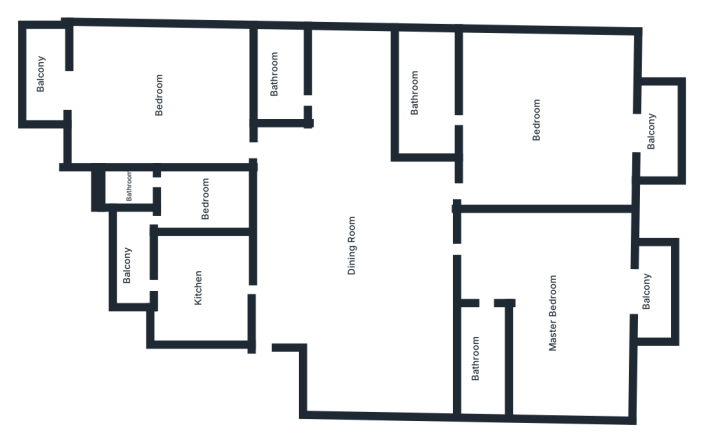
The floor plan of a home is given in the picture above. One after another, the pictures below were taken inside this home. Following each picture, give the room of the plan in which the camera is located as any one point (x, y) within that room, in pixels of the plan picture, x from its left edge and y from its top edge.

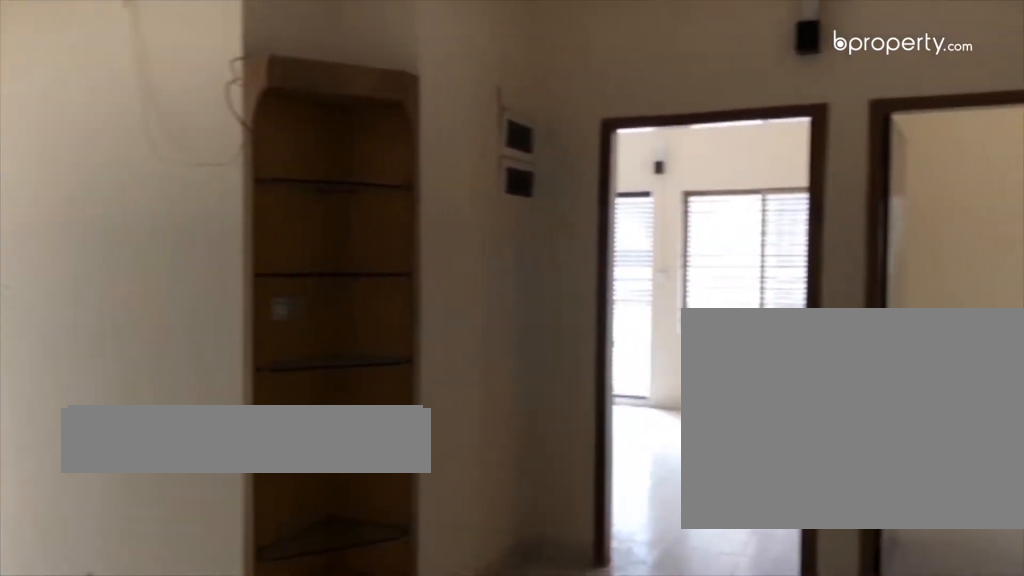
(318, 211)
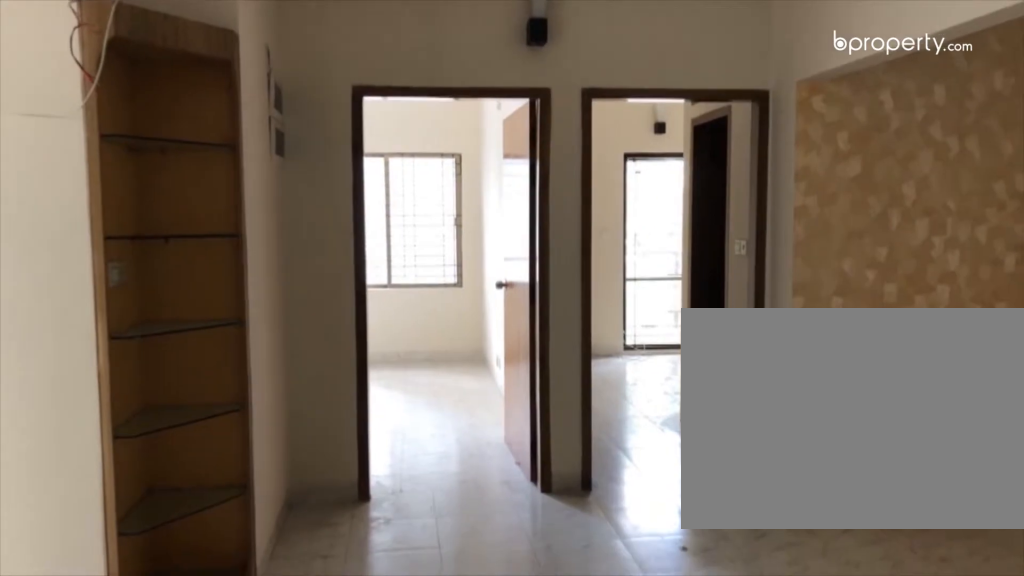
(318, 211)
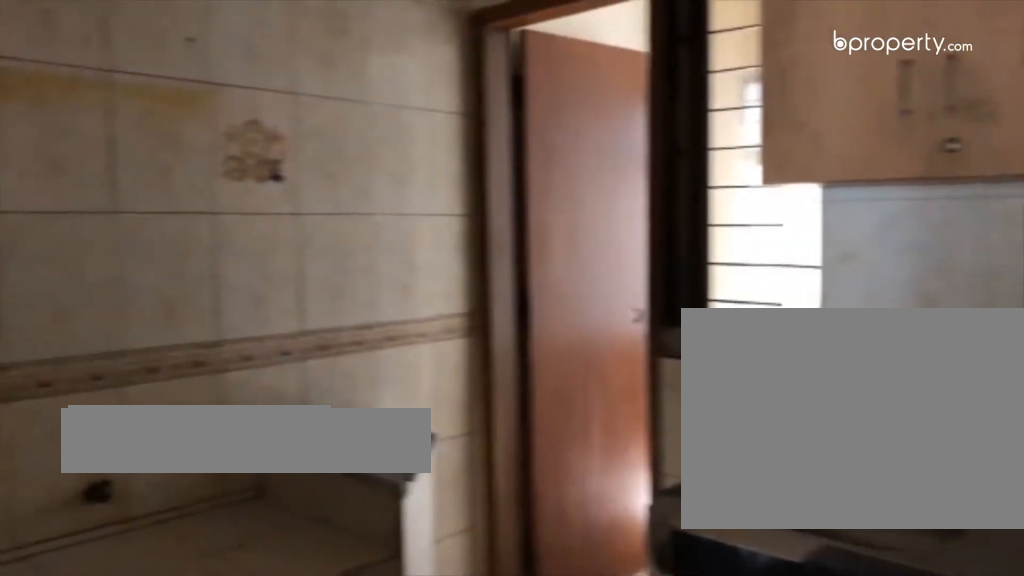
(200, 279)
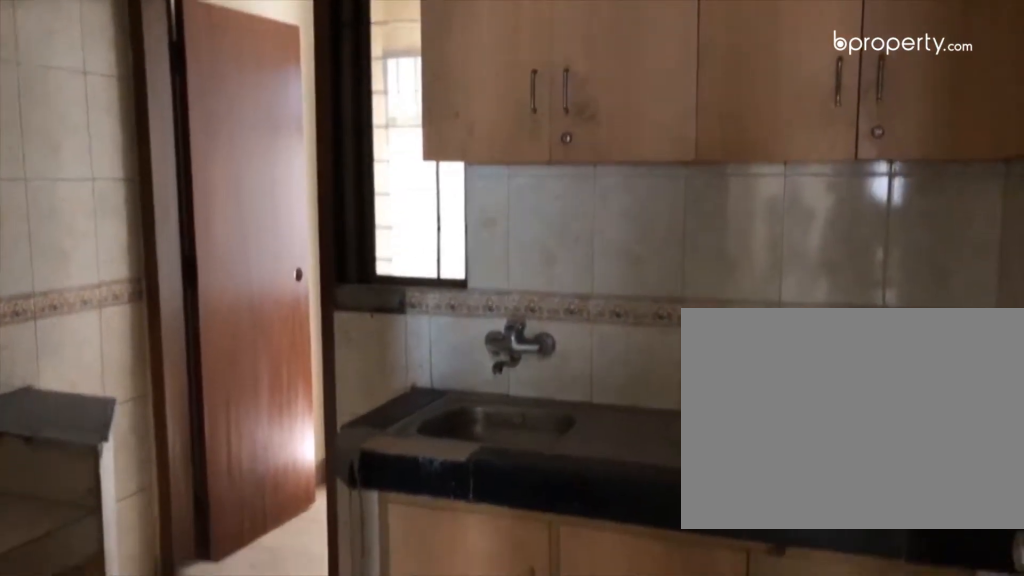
(200, 279)
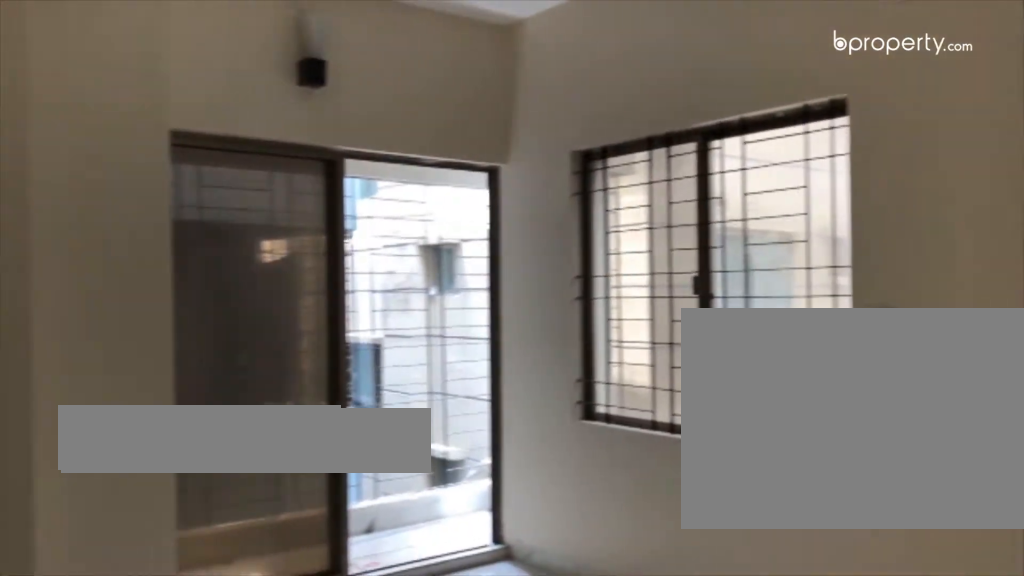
(170, 99)
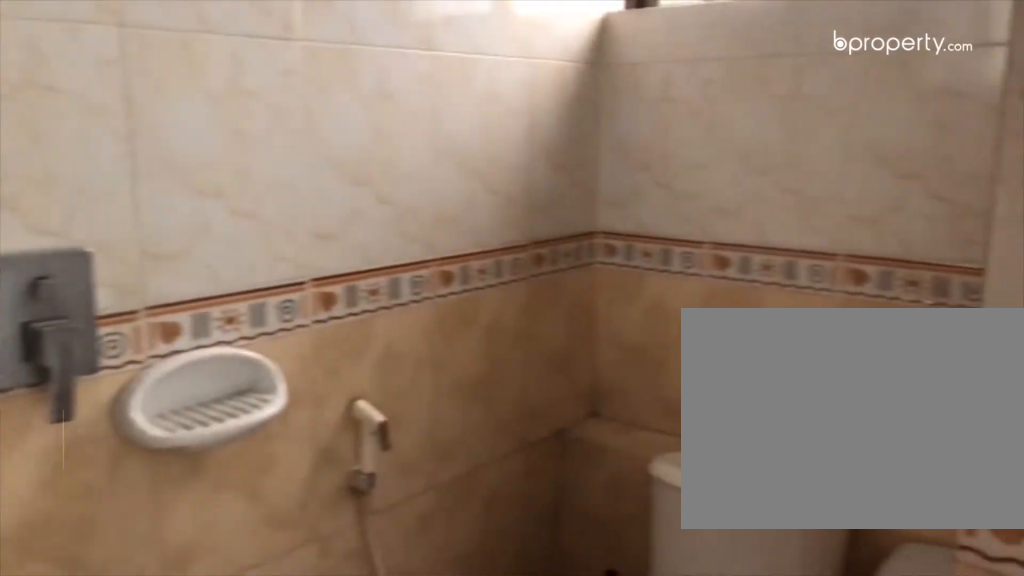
(277, 90)
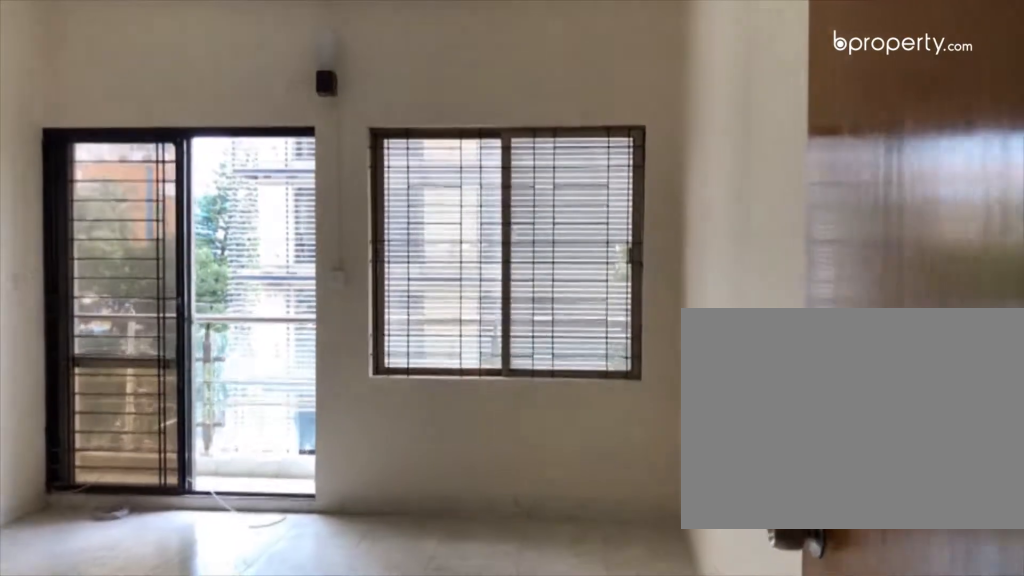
(468, 189)
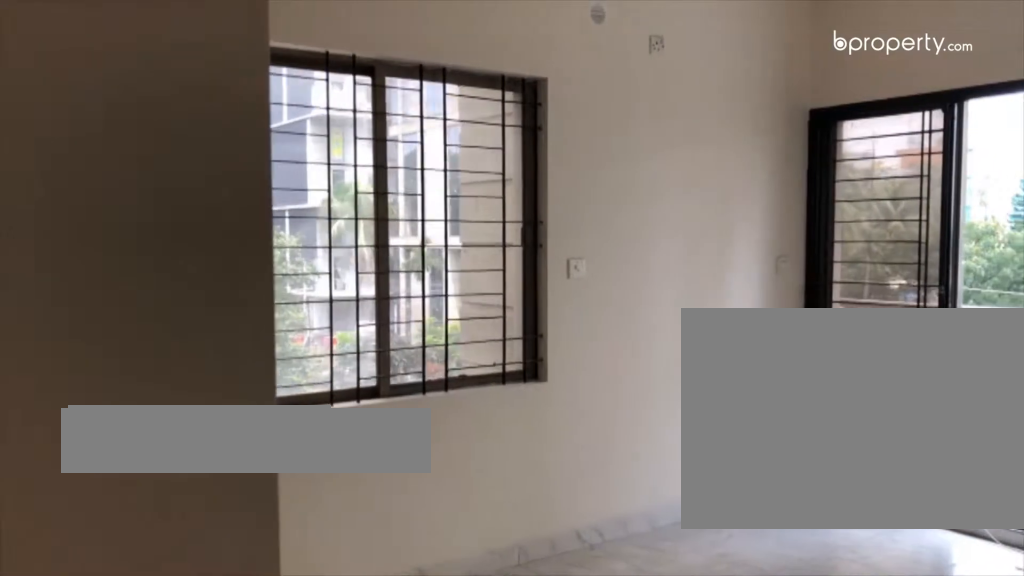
(542, 123)
